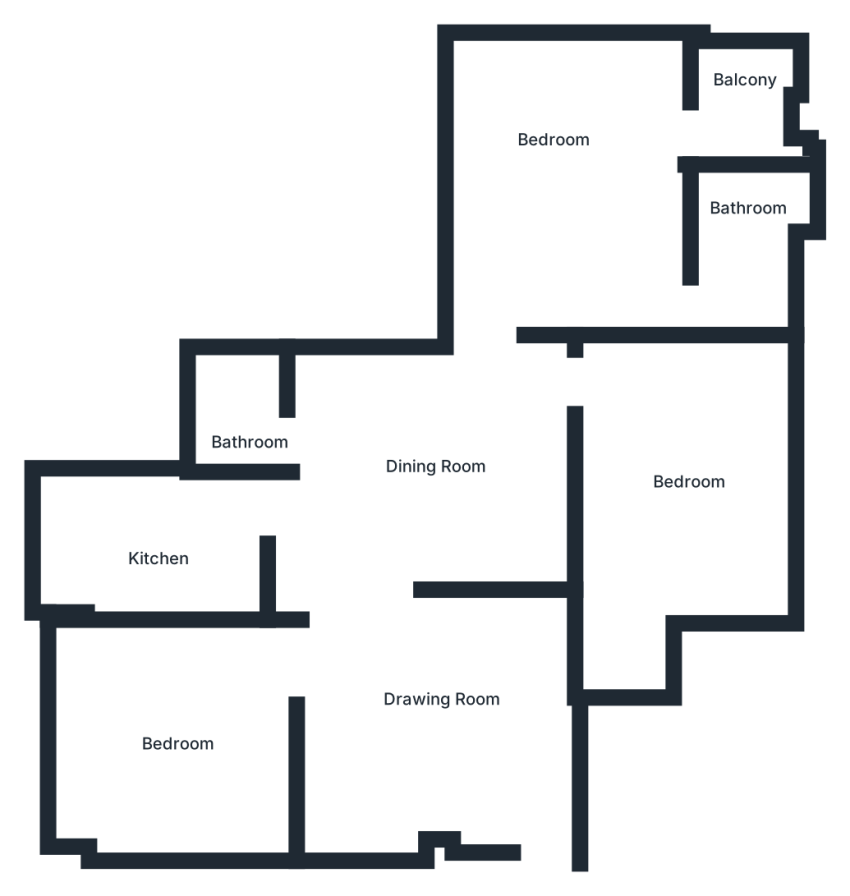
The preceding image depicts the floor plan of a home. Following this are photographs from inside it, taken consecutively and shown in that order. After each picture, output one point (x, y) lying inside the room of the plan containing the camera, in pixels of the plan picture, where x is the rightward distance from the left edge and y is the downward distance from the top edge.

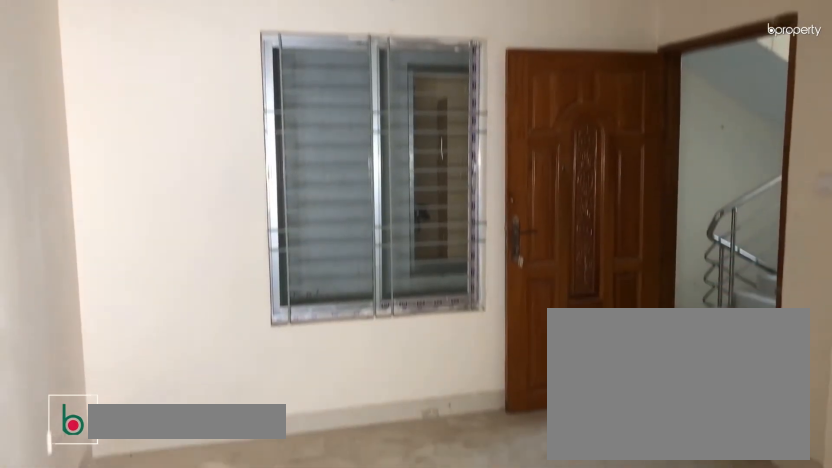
(399, 701)
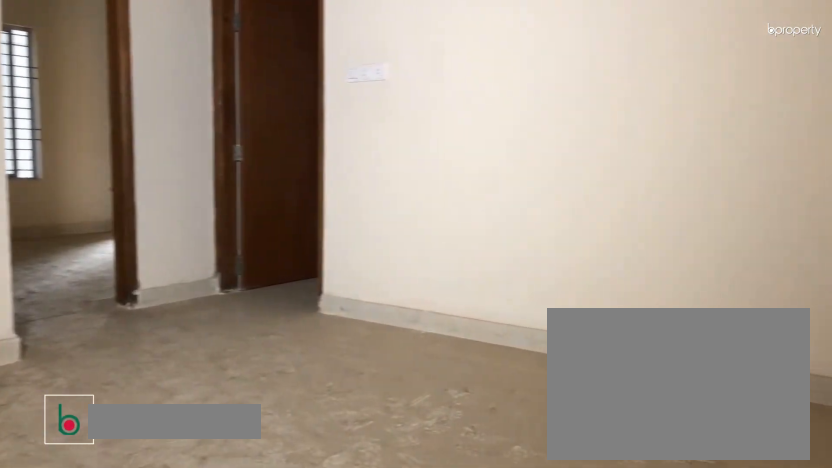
(440, 473)
